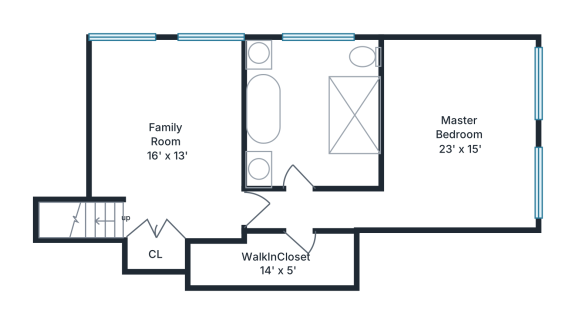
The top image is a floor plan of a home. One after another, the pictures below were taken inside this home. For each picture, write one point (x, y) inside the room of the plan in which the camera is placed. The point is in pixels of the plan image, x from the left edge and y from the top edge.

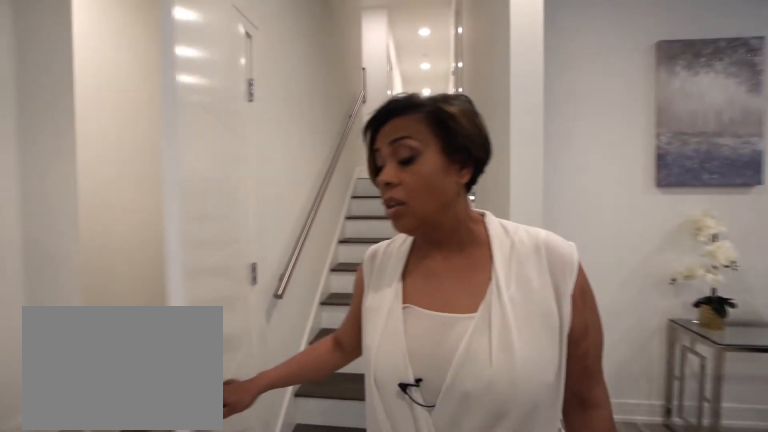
(168, 136)
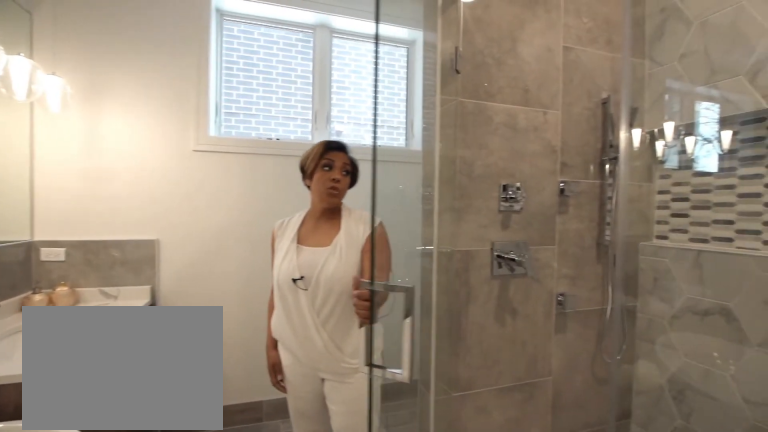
(313, 114)
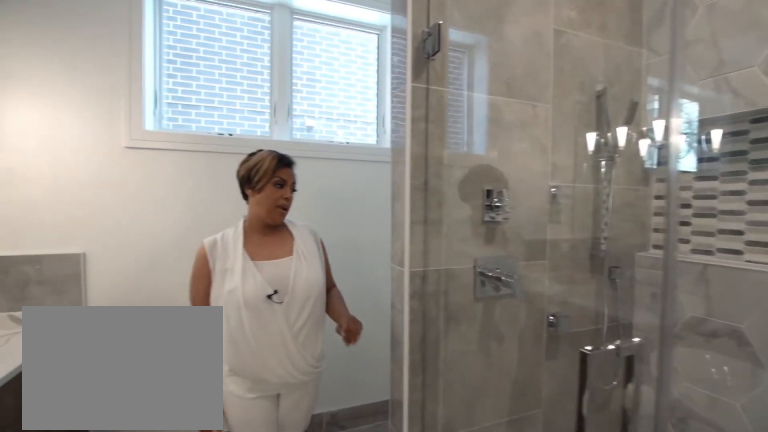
(313, 114)
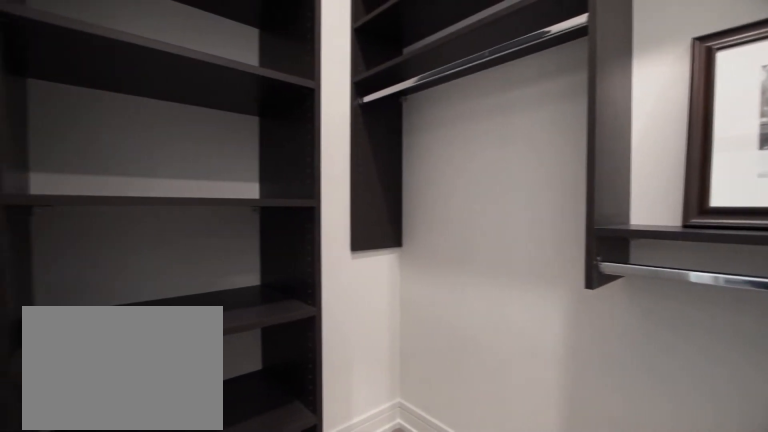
(274, 260)
